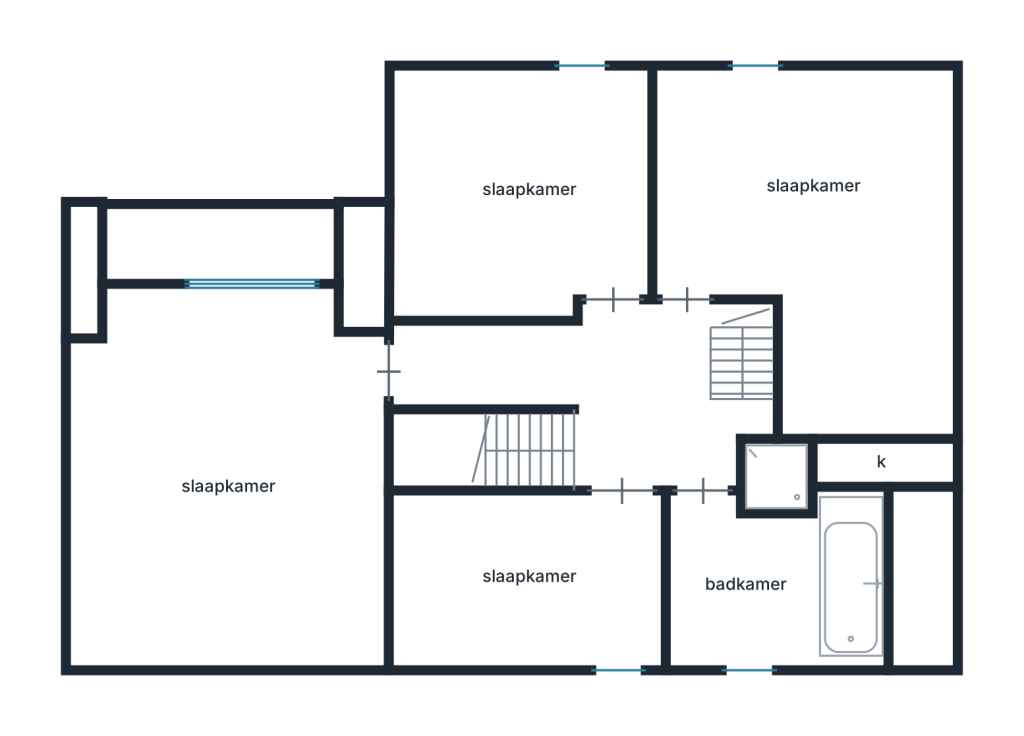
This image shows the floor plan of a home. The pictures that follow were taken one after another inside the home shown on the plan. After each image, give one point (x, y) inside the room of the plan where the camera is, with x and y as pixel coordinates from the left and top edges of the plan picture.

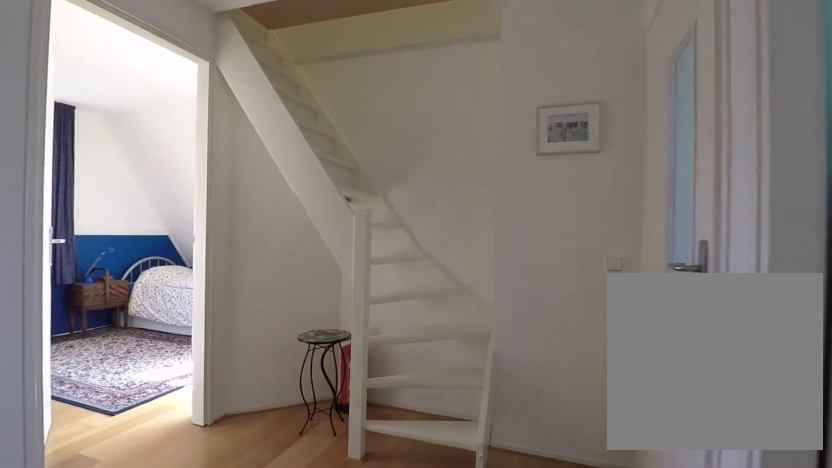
(602, 388)
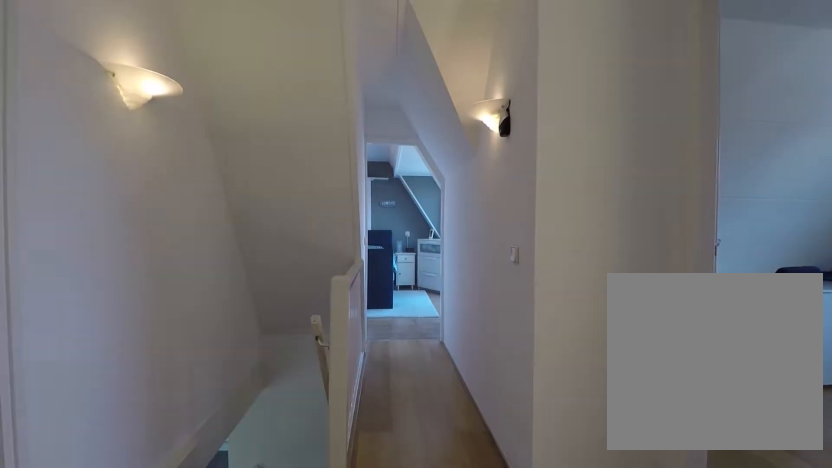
(602, 388)
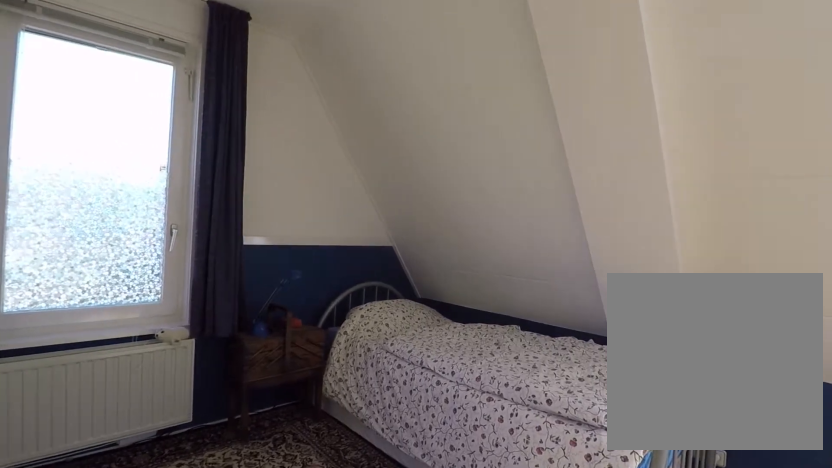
(802, 254)
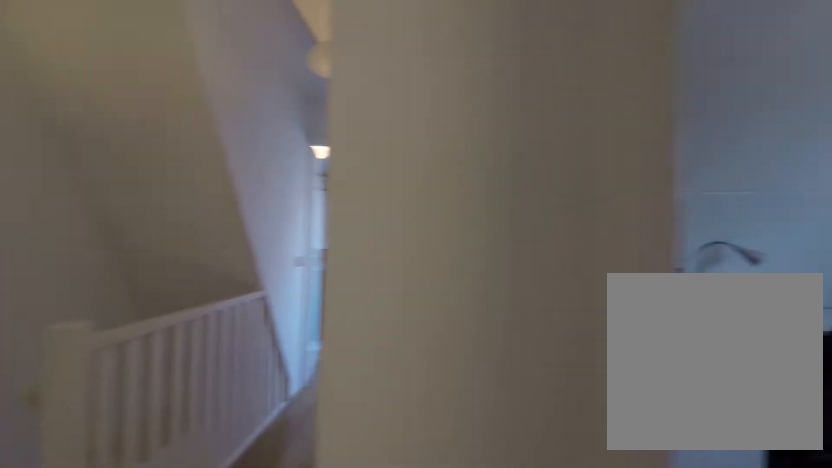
(602, 388)
